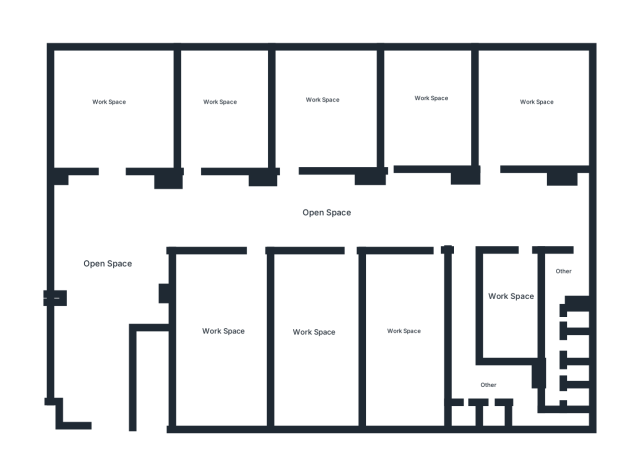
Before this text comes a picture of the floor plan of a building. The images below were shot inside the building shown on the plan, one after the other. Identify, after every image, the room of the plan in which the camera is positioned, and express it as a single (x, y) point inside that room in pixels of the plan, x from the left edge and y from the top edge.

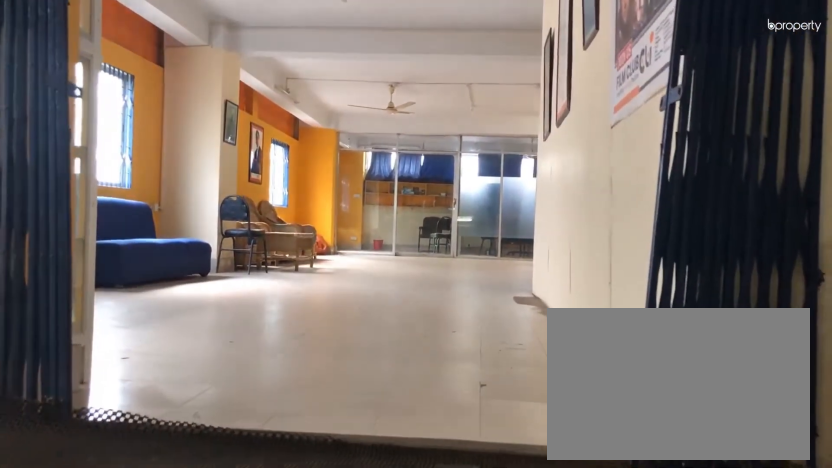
(108, 390)
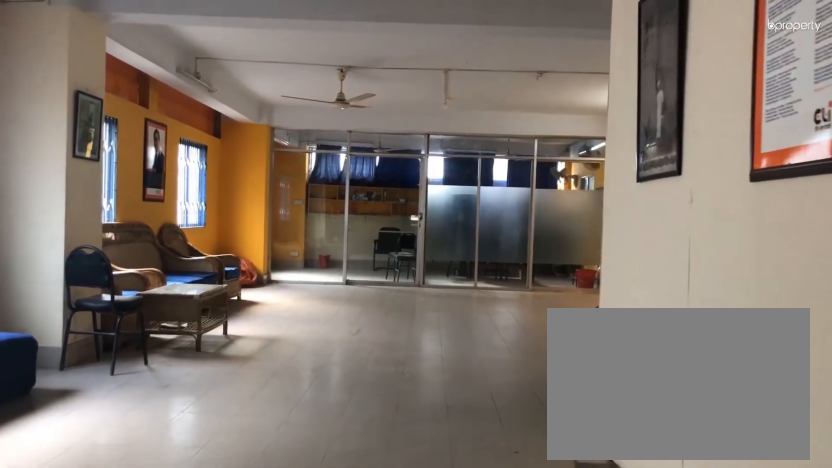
(108, 390)
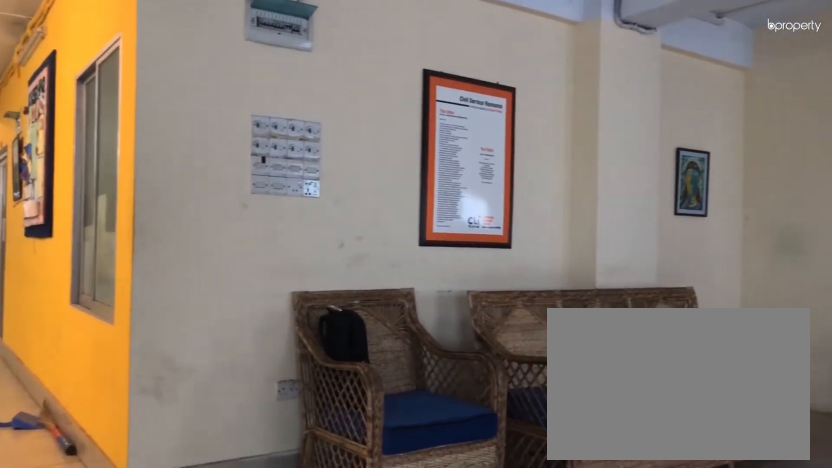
(111, 228)
